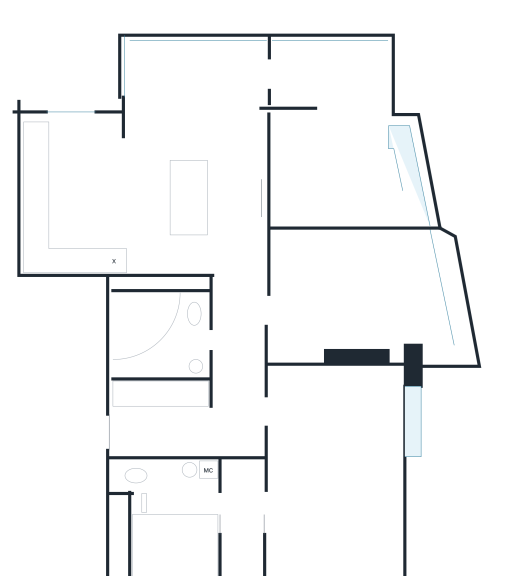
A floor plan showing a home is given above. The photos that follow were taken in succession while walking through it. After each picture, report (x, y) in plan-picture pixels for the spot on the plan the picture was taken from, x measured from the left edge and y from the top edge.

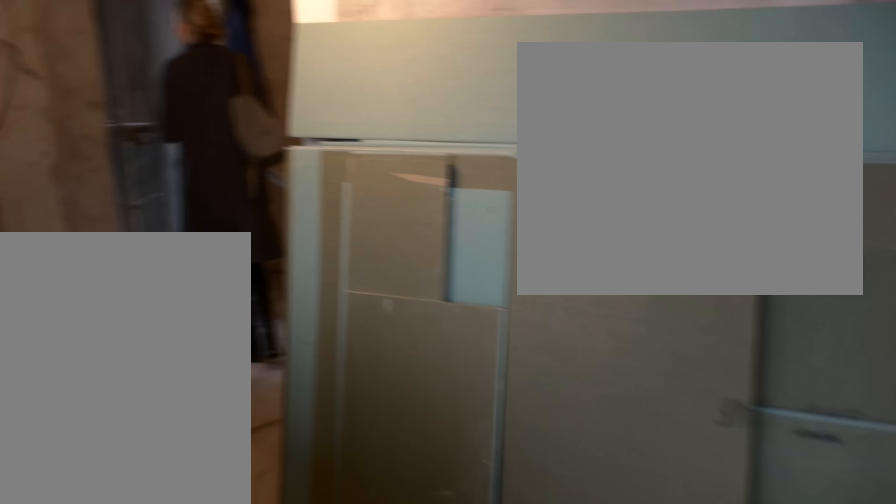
(148, 209)
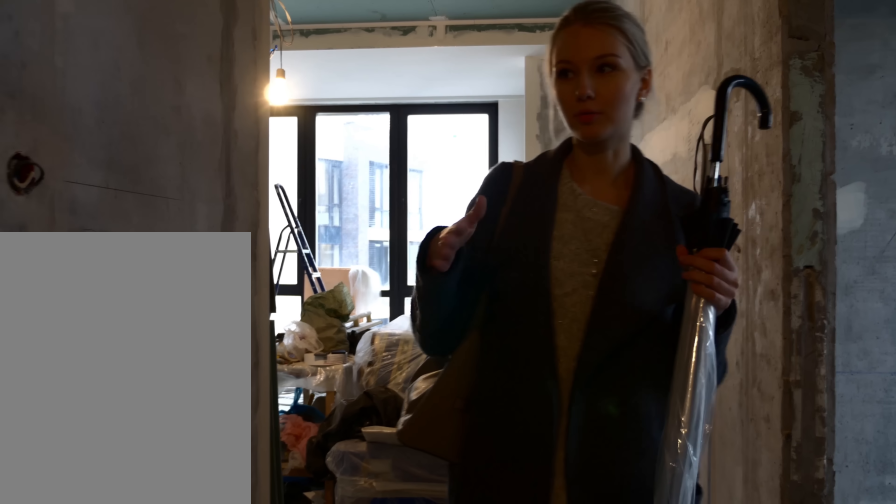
(233, 349)
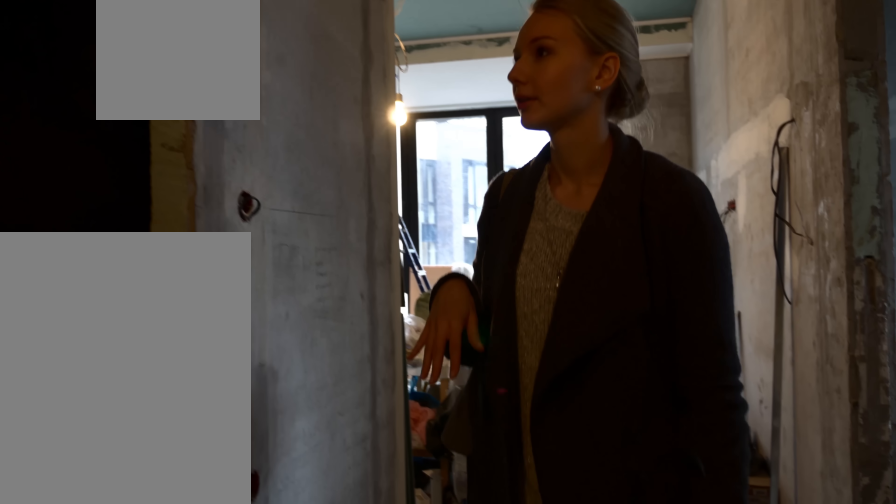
(233, 360)
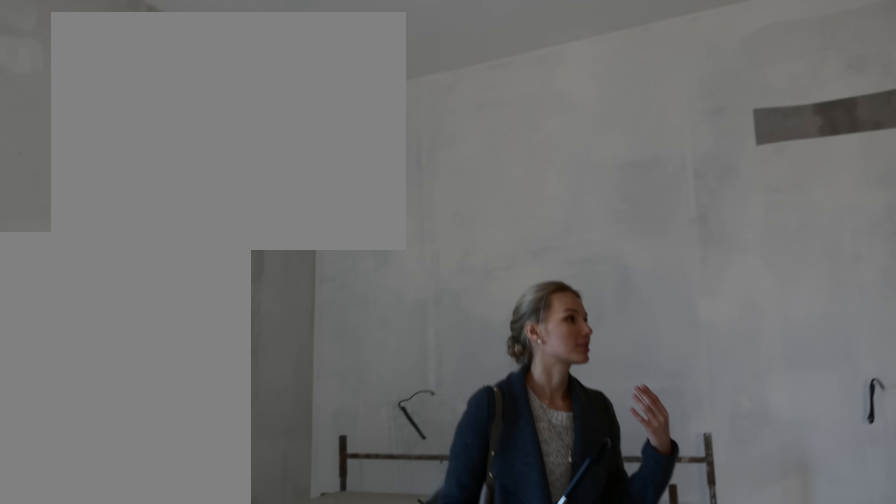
(377, 456)
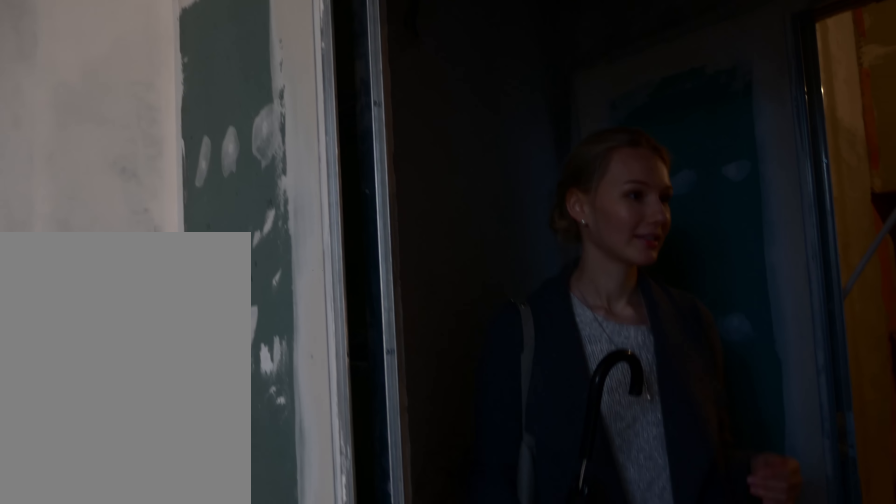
(289, 494)
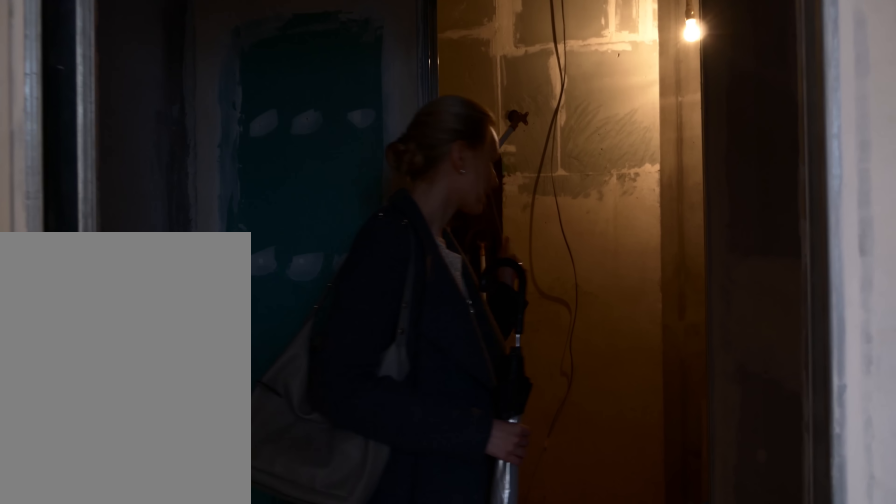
(296, 507)
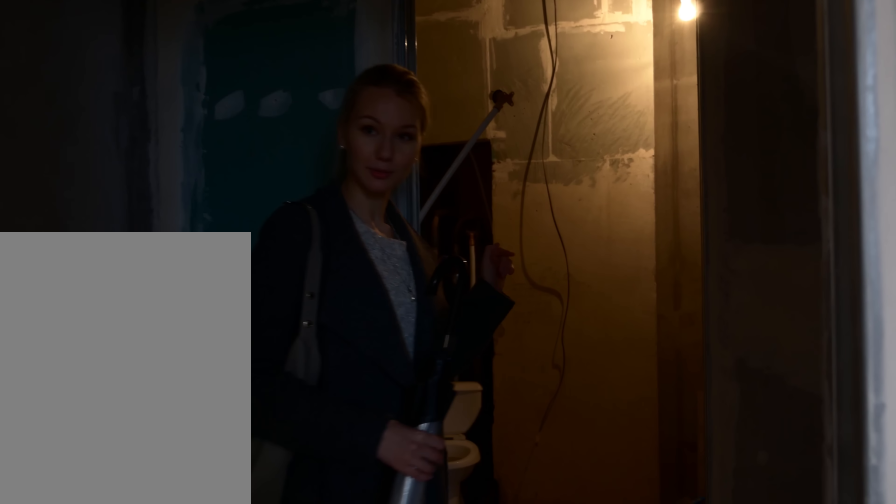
(288, 505)
